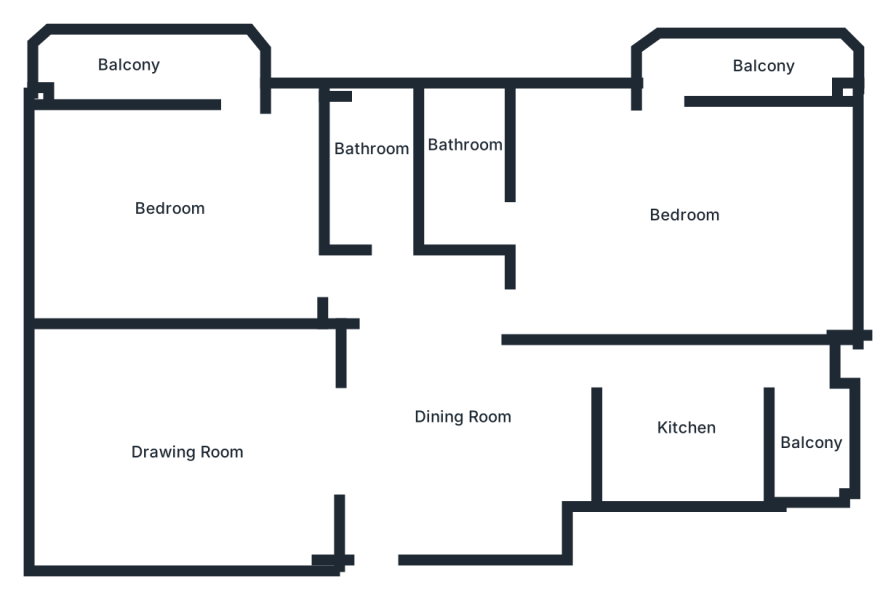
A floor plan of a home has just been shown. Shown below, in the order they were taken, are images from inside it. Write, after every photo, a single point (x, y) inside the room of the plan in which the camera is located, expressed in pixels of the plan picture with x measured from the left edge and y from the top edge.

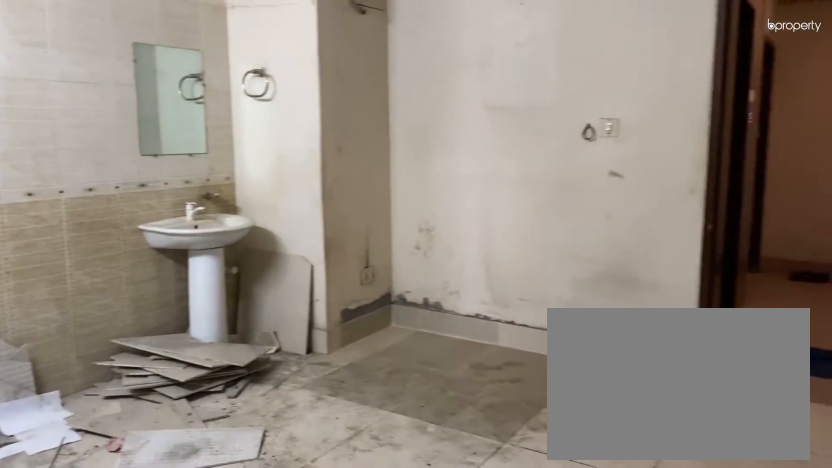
(454, 404)
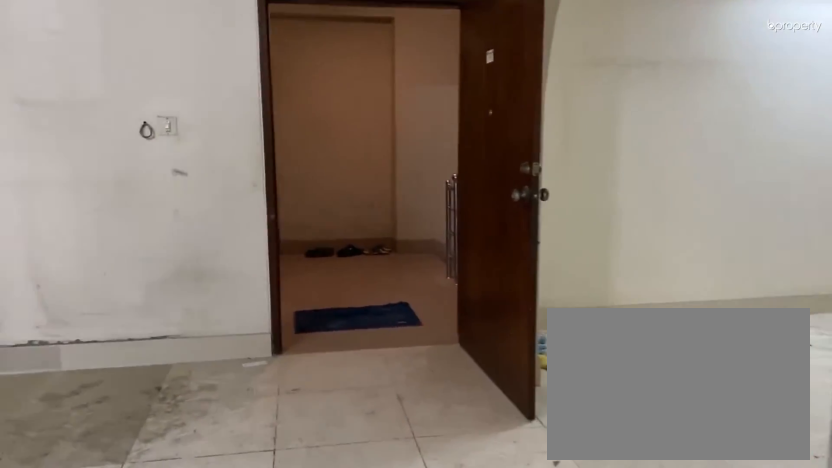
(454, 404)
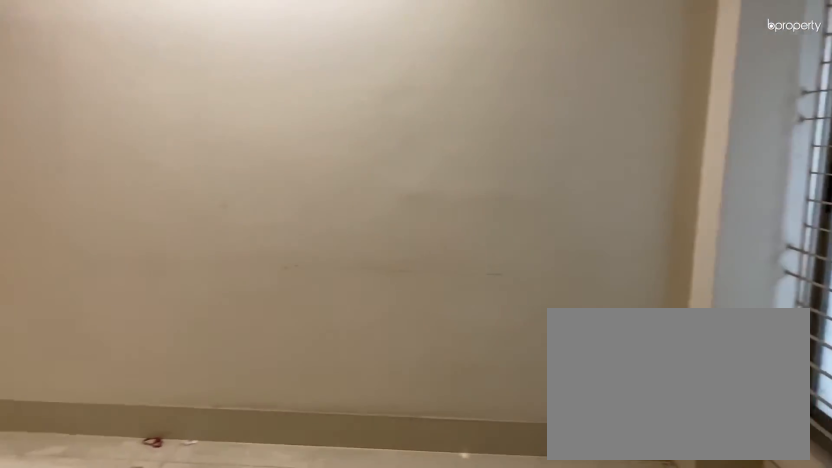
(177, 439)
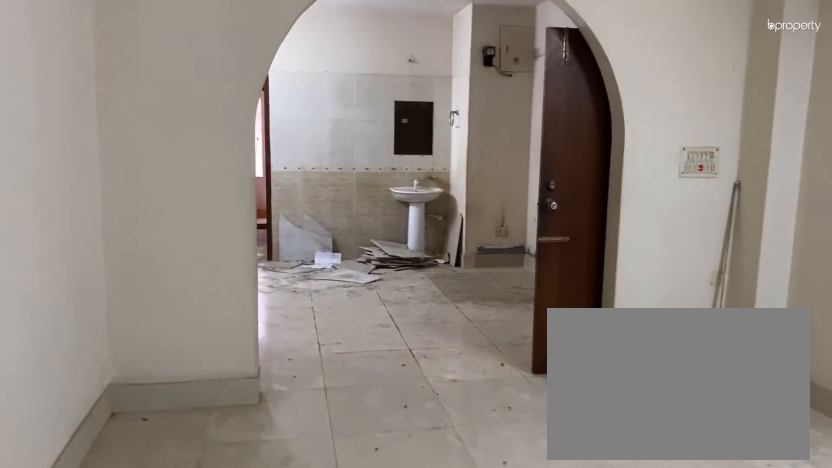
(177, 439)
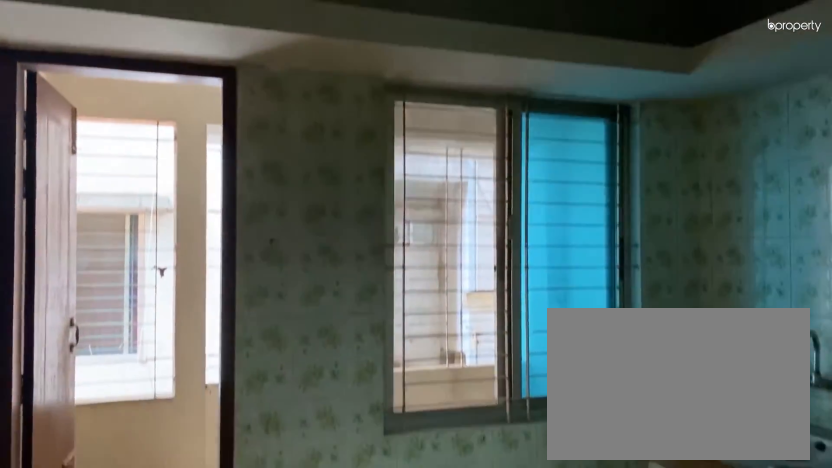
(679, 426)
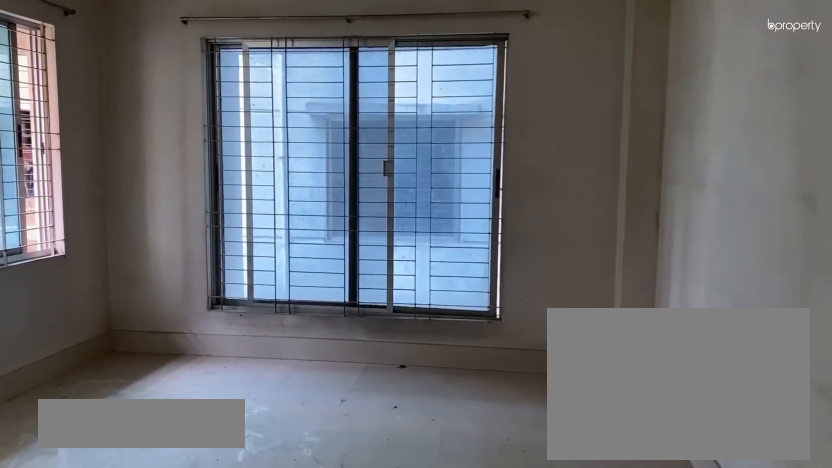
(685, 204)
